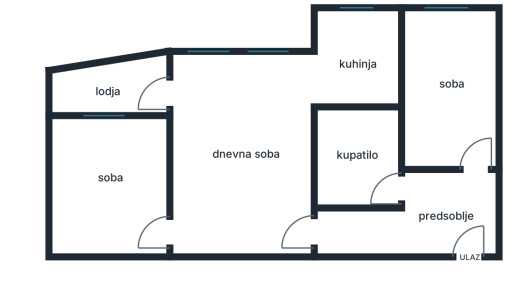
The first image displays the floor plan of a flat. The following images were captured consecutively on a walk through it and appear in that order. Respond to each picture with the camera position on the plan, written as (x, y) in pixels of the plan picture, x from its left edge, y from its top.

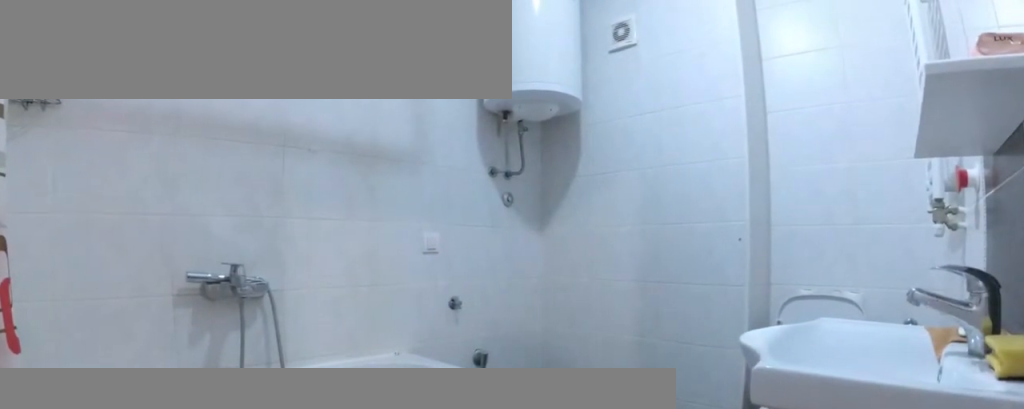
(387, 180)
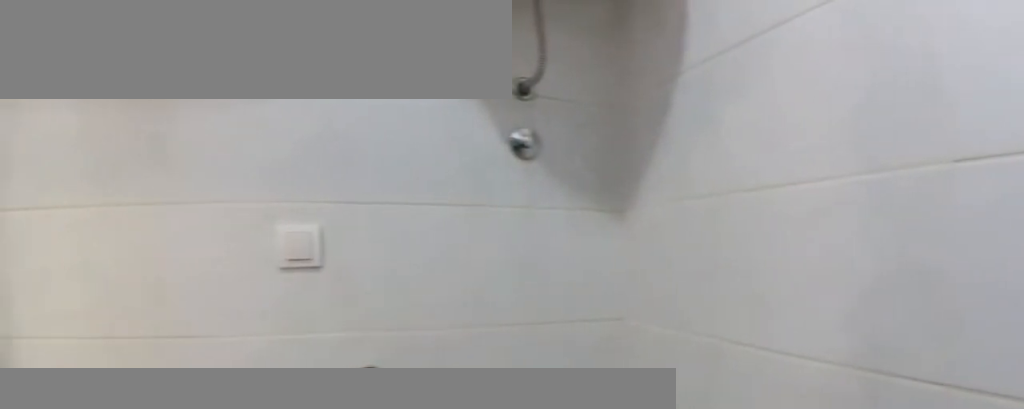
(389, 118)
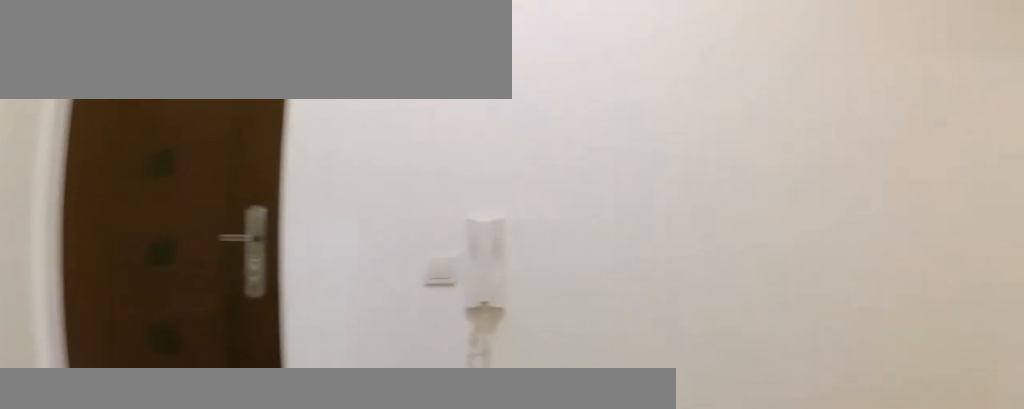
(430, 196)
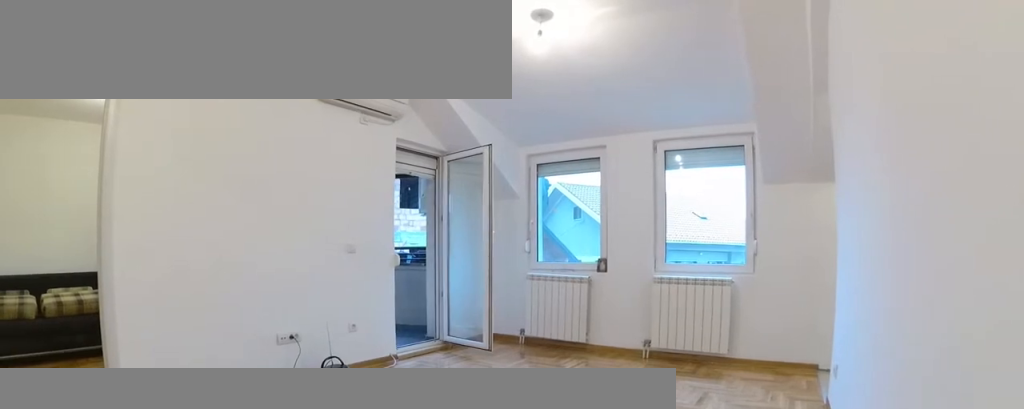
(306, 224)
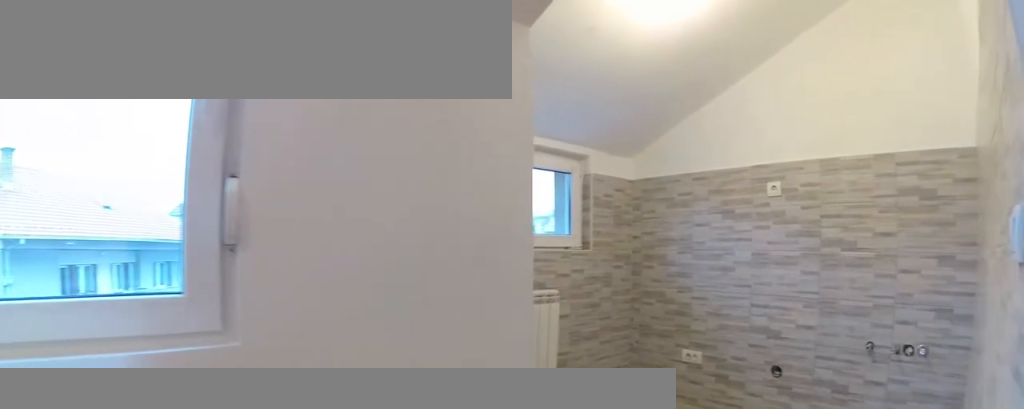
(289, 119)
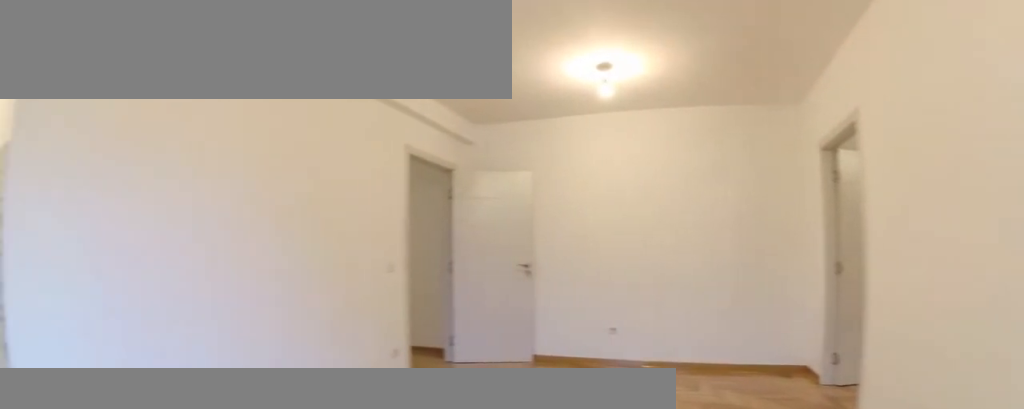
(195, 69)
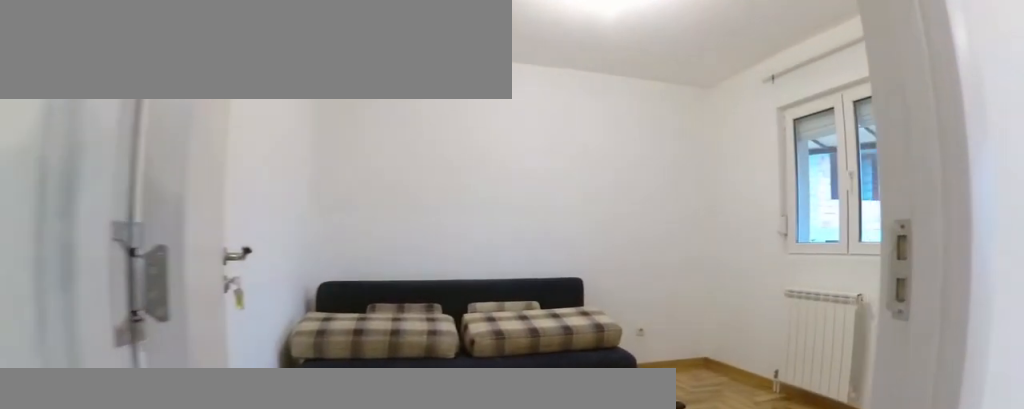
(192, 227)
